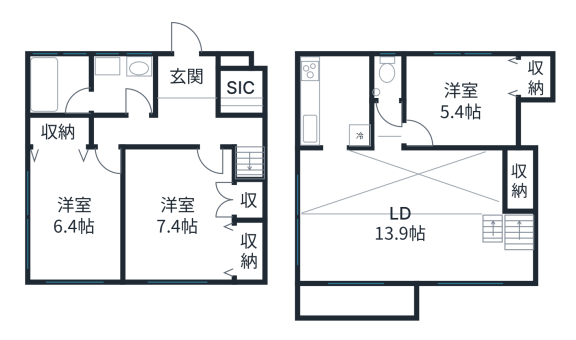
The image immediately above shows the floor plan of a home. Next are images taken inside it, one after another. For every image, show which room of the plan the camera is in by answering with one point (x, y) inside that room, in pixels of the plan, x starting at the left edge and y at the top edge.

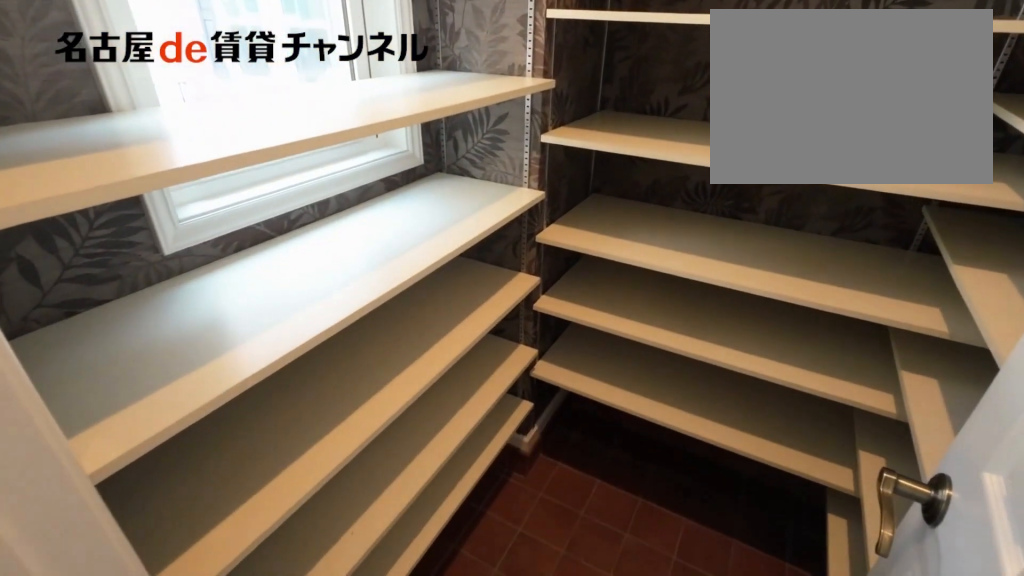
(241, 92)
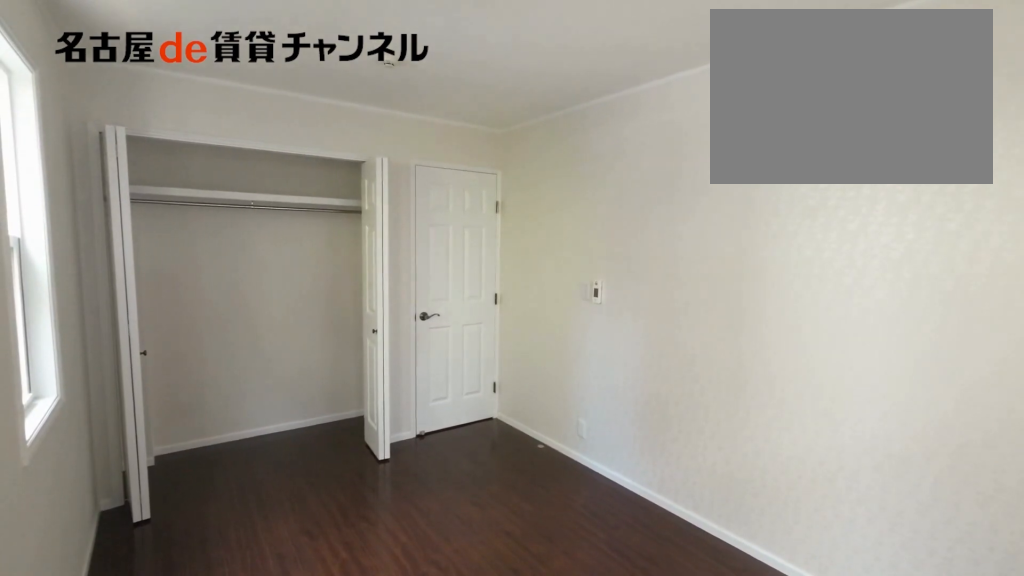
(75, 205)
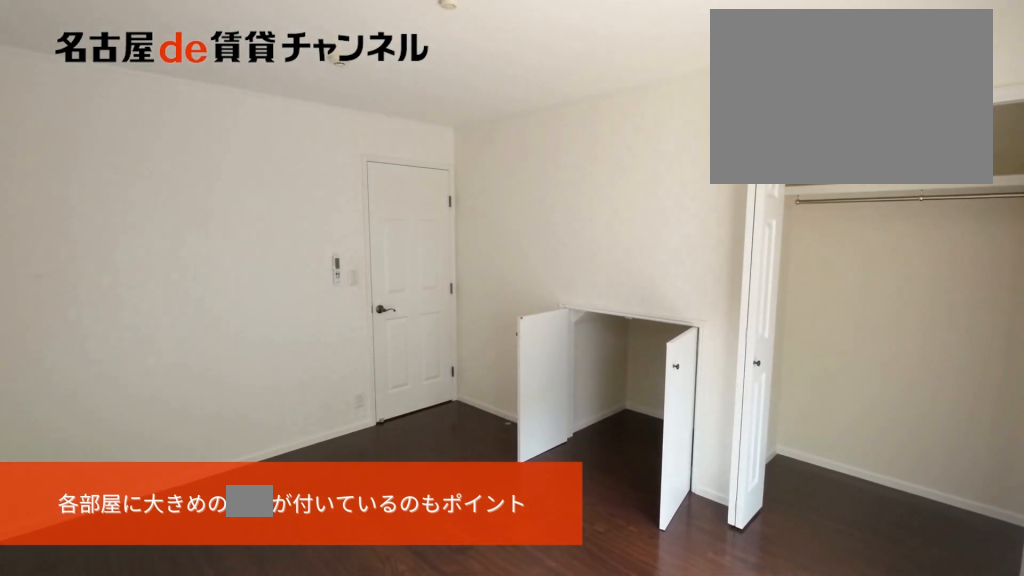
(190, 218)
